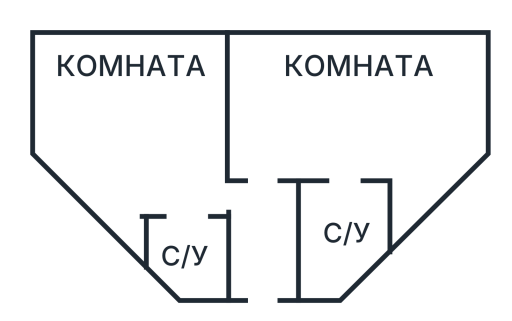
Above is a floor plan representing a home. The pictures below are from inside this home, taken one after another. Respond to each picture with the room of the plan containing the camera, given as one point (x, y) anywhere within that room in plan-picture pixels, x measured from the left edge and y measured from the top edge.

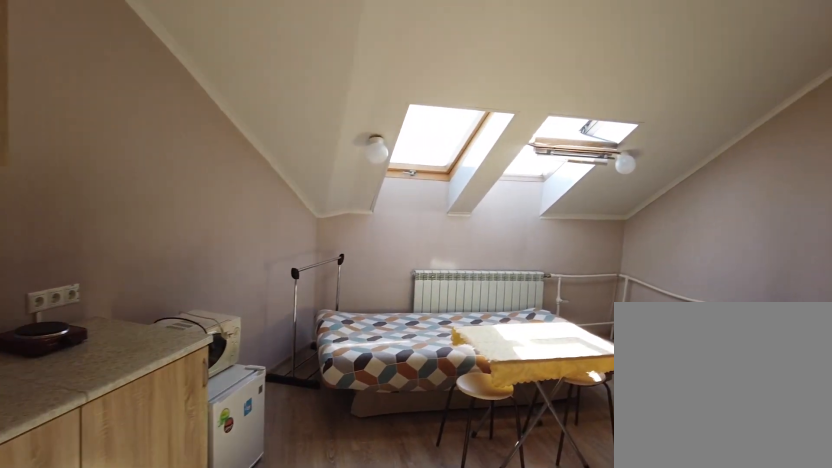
(172, 188)
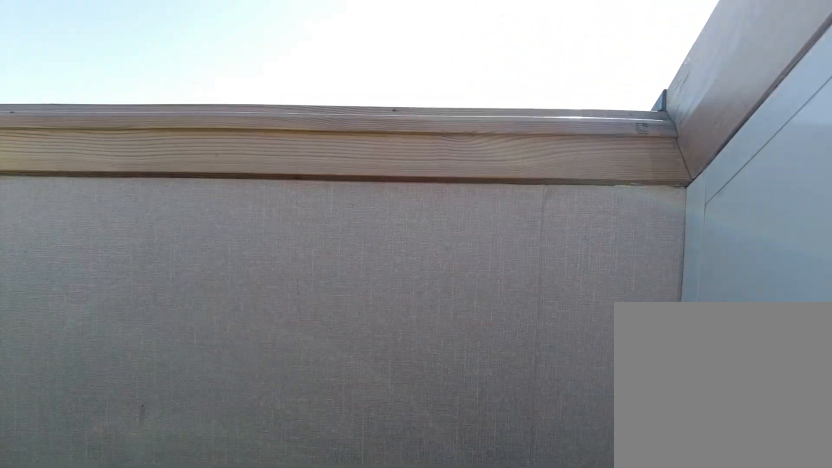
(189, 83)
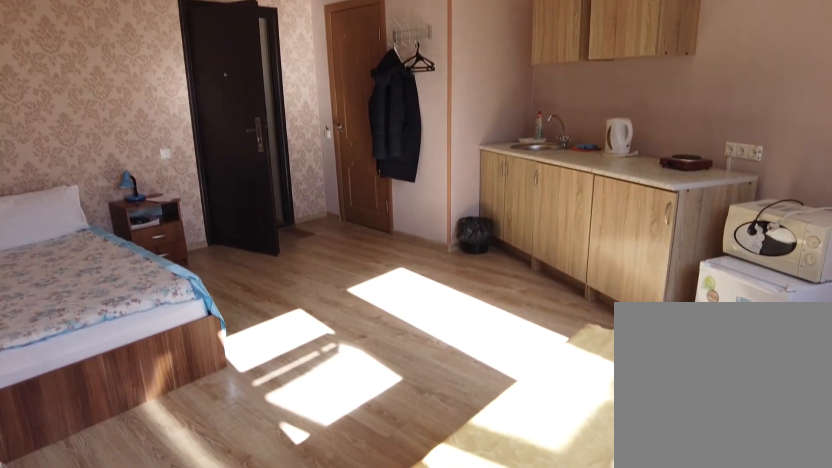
(189, 83)
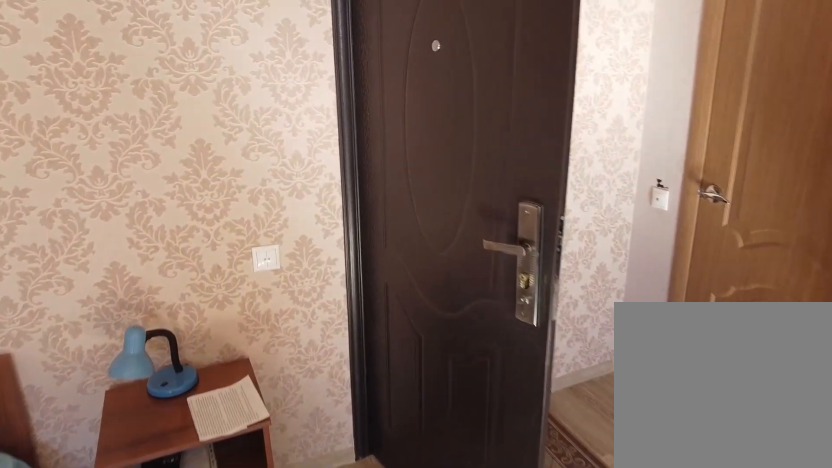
(202, 156)
